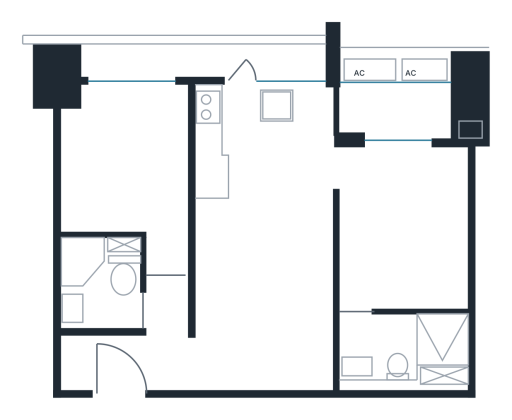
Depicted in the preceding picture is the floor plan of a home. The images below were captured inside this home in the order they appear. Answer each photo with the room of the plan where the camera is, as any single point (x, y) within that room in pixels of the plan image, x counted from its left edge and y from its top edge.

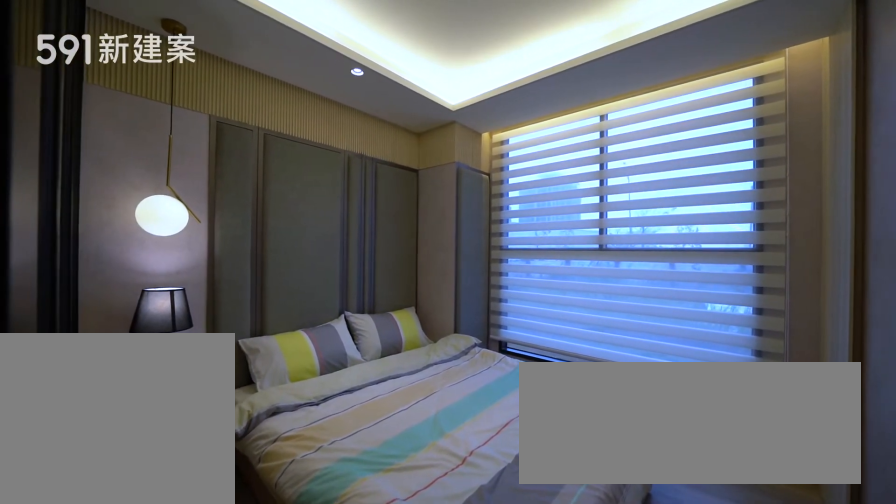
(126, 165)
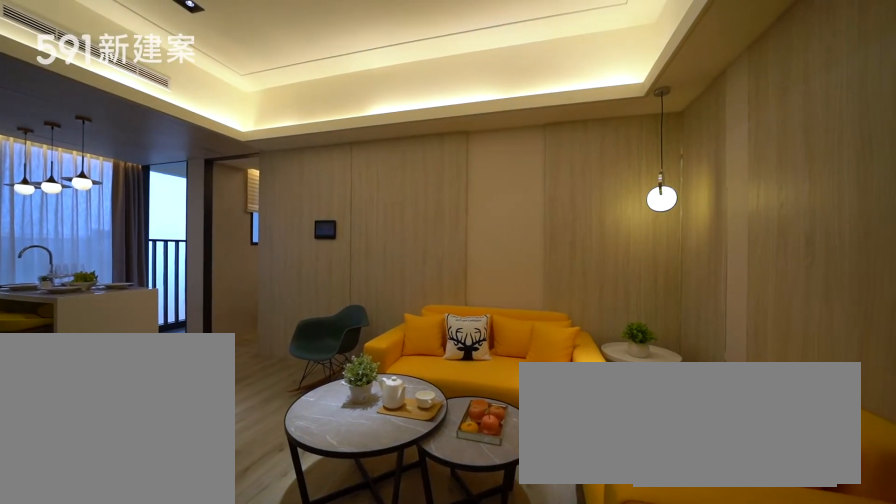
(266, 298)
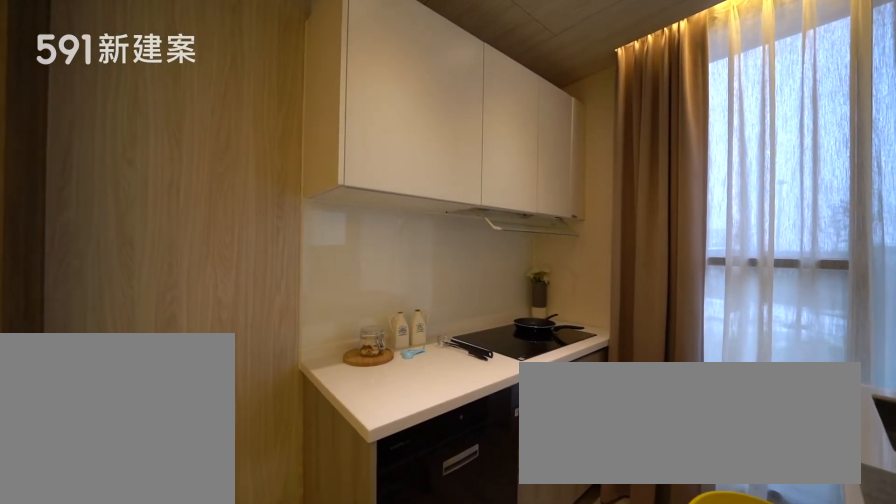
(230, 127)
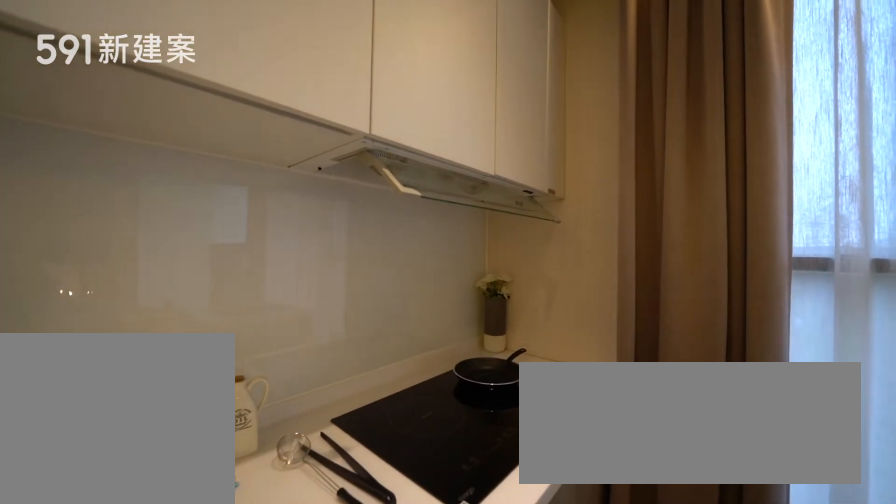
(230, 127)
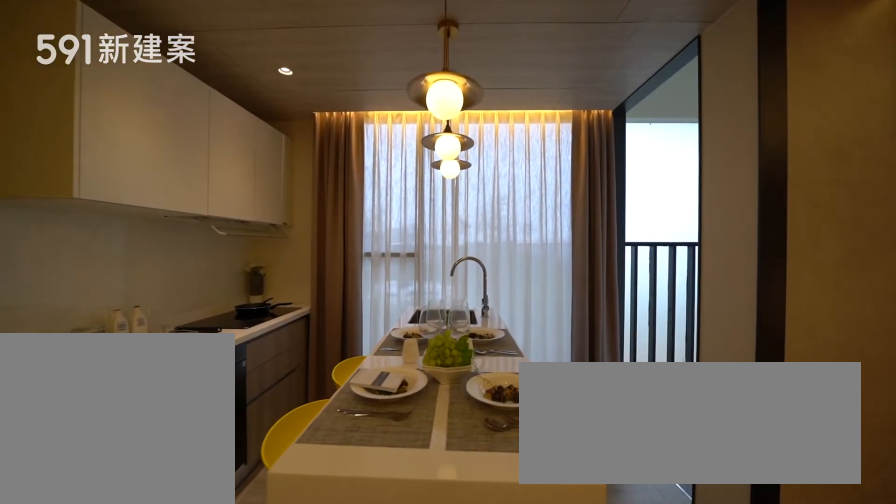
(276, 158)
